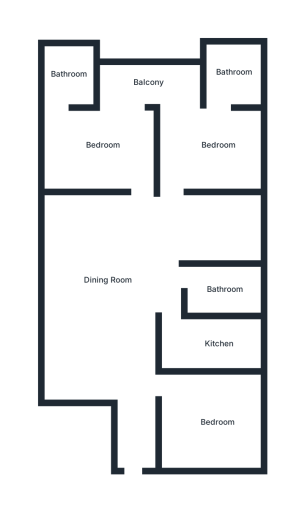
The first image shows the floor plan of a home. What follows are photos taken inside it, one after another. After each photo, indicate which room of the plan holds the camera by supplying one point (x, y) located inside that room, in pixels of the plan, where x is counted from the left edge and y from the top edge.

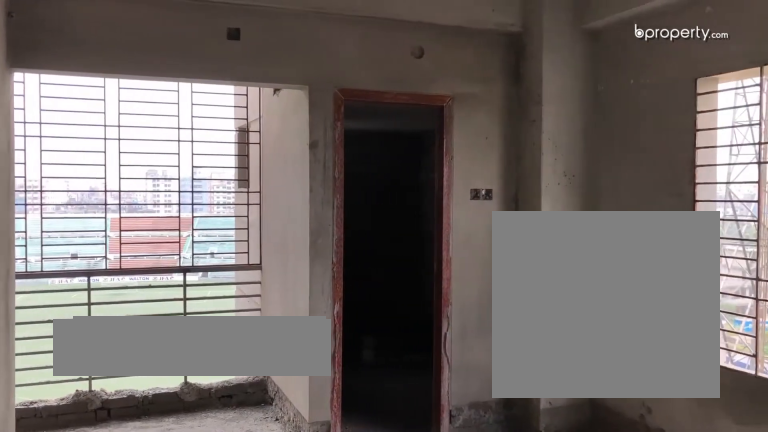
(217, 144)
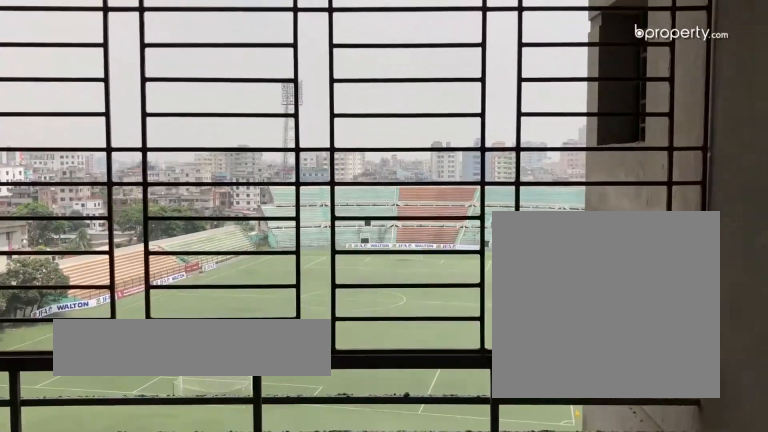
(180, 87)
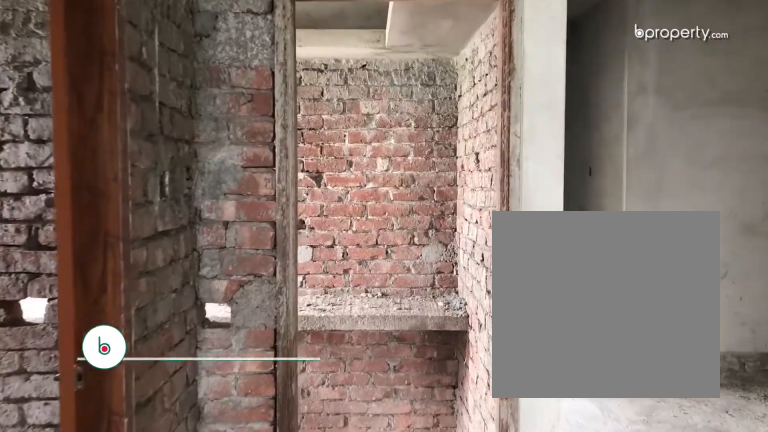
(220, 342)
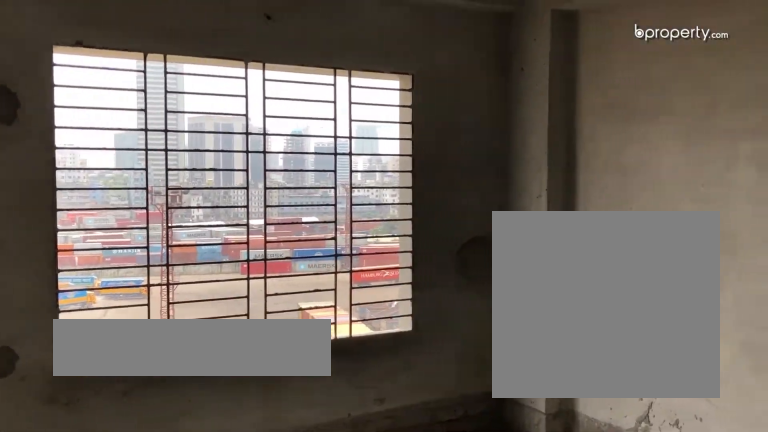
(219, 427)
